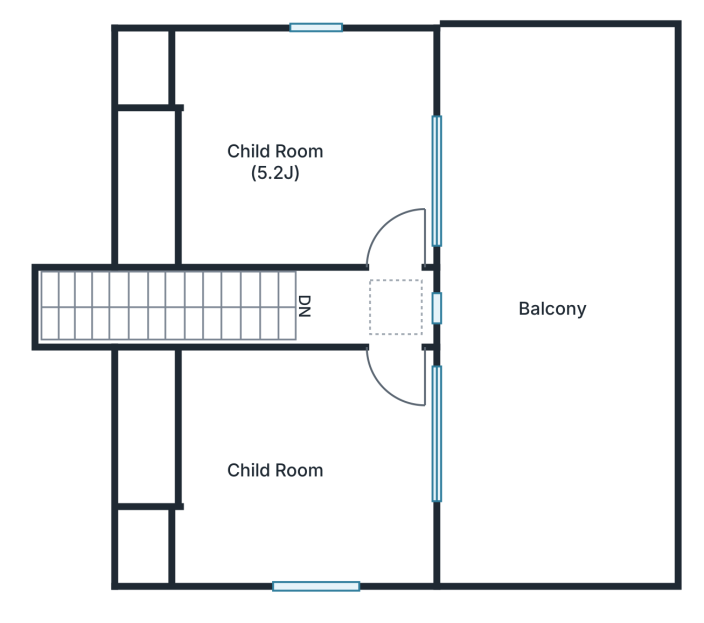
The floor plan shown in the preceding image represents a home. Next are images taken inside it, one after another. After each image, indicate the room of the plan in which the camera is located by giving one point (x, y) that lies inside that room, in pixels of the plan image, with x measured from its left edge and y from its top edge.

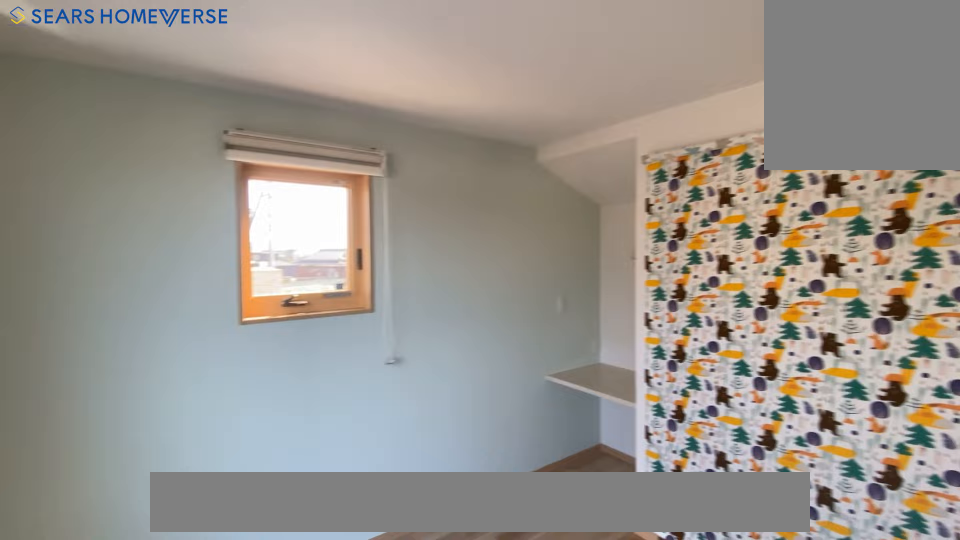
(301, 450)
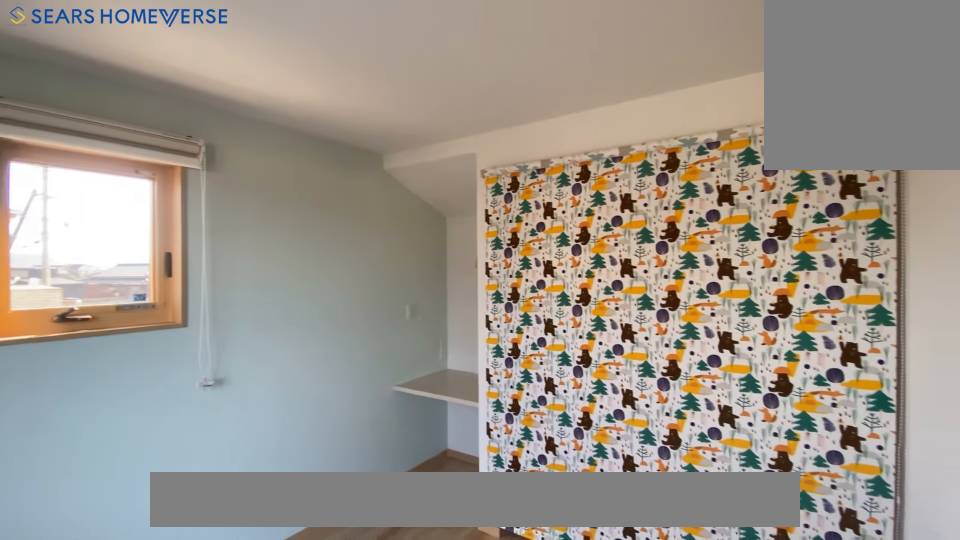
(308, 449)
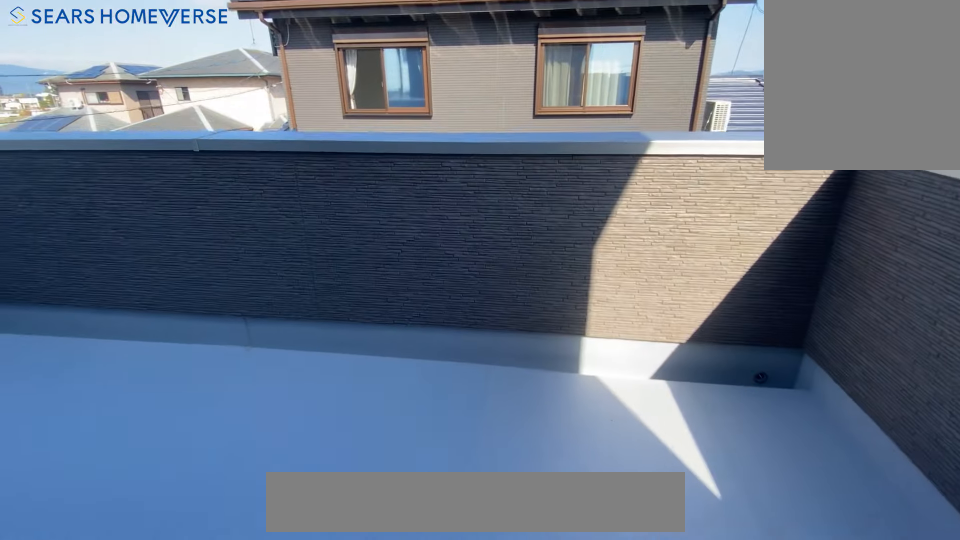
(555, 309)
